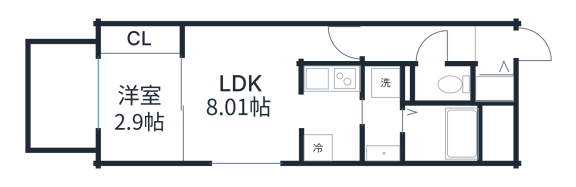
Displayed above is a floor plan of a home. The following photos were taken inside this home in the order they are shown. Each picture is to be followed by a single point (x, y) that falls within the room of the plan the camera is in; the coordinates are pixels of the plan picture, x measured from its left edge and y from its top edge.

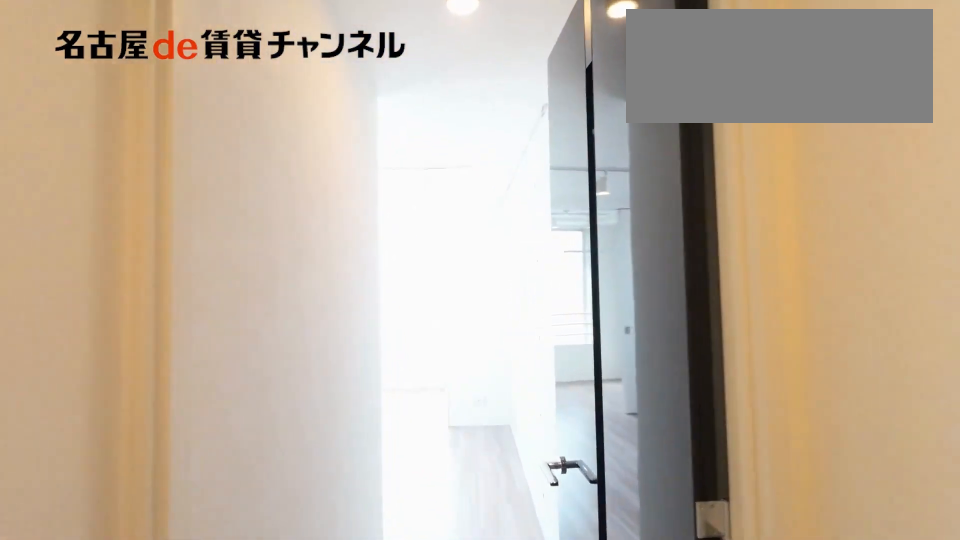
(494, 49)
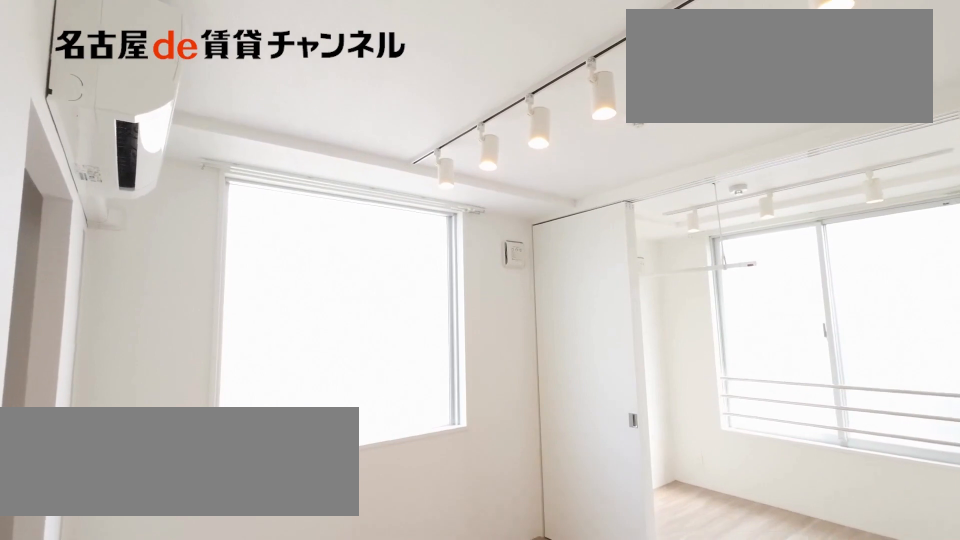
(250, 86)
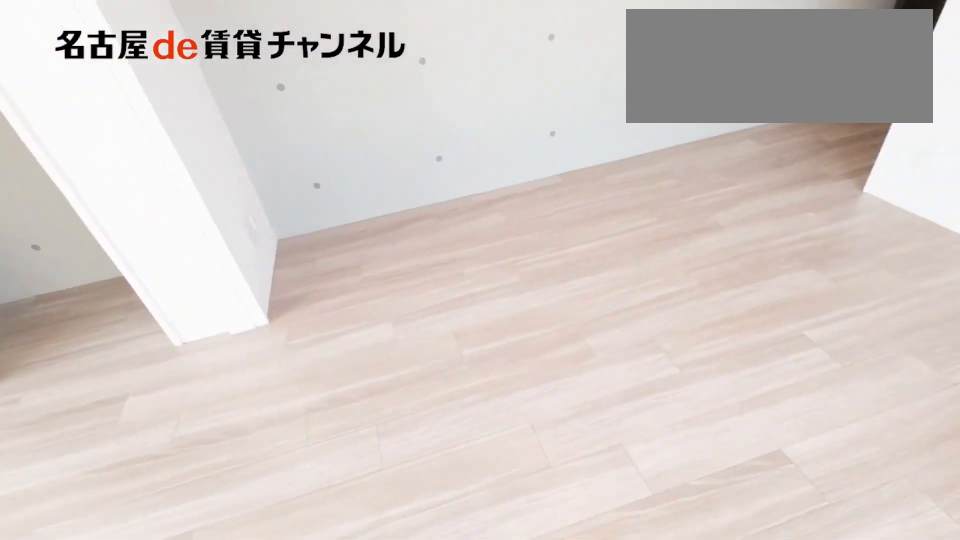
(250, 86)
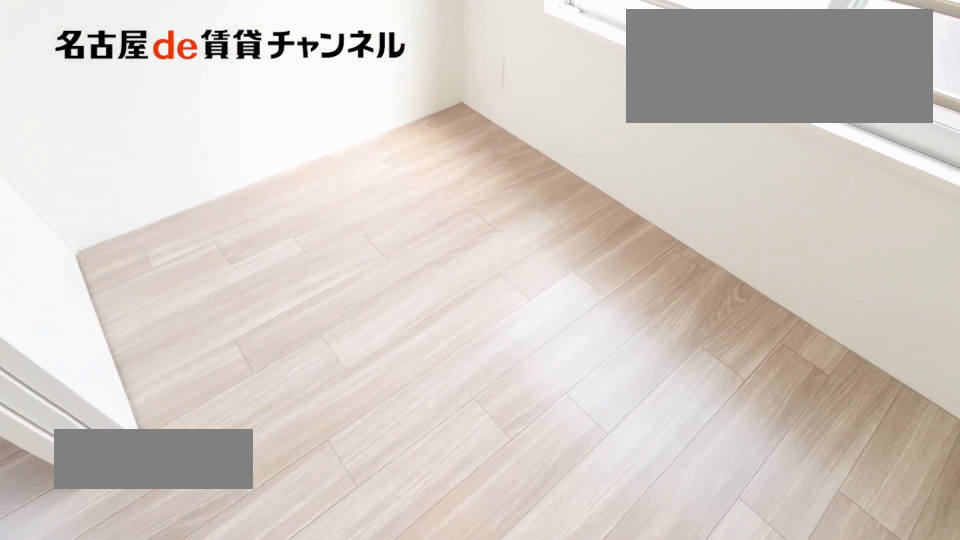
(139, 108)
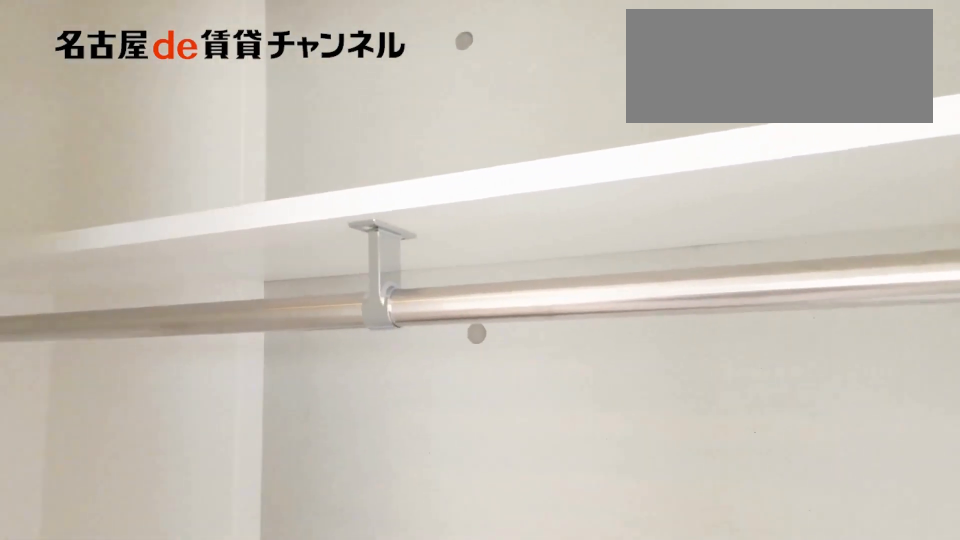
(139, 40)
